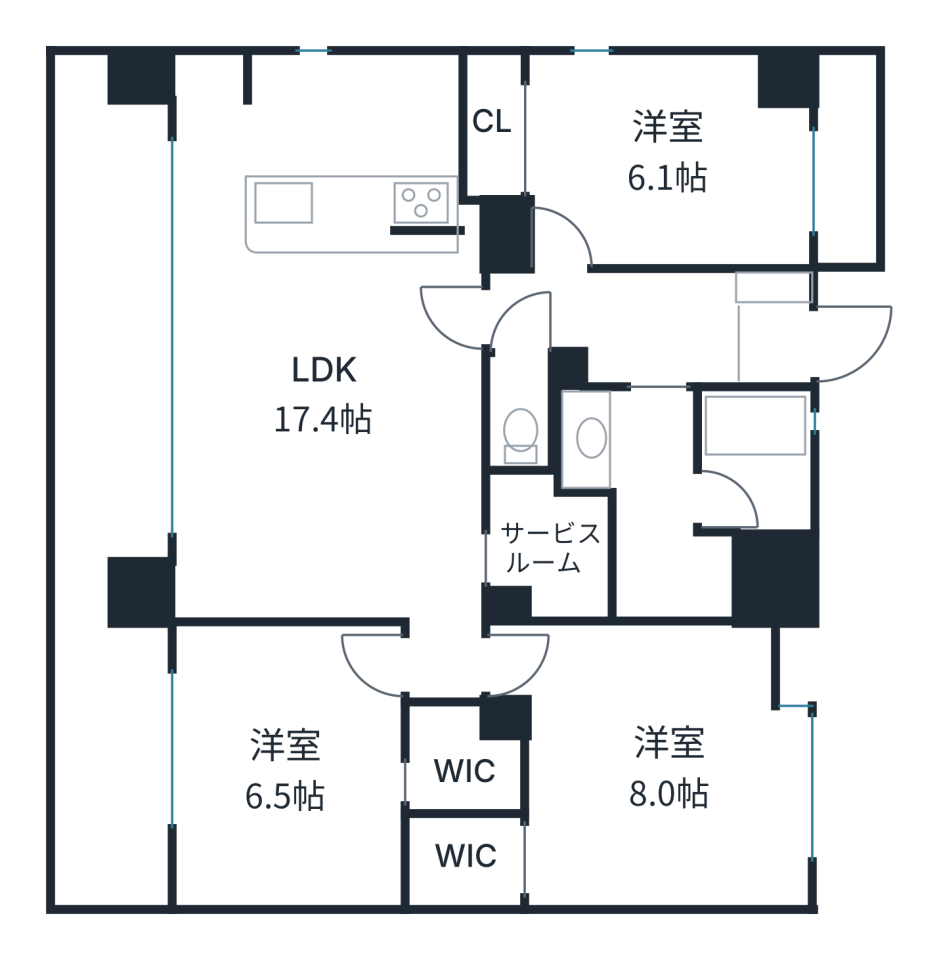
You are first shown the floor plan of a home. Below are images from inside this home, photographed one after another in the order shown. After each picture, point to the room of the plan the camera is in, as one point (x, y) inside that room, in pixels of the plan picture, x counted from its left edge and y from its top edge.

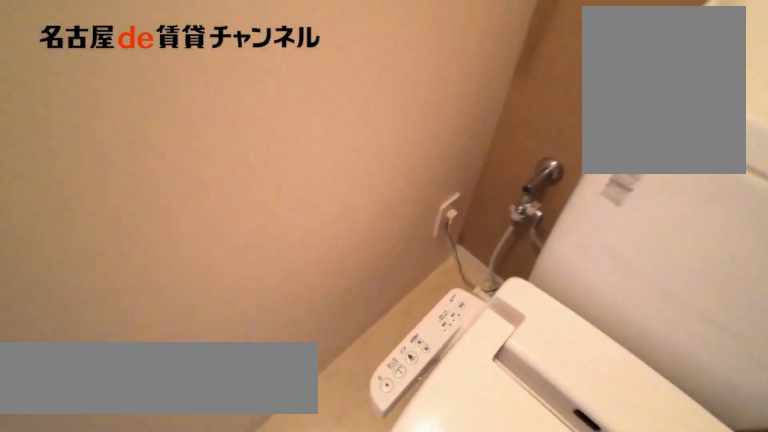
(519, 410)
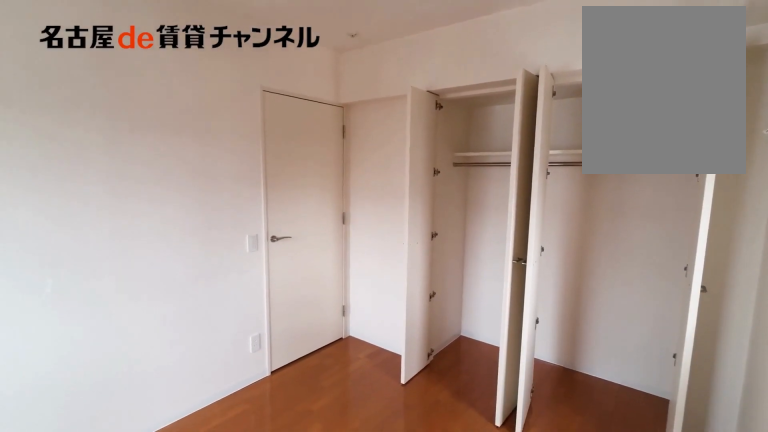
(636, 159)
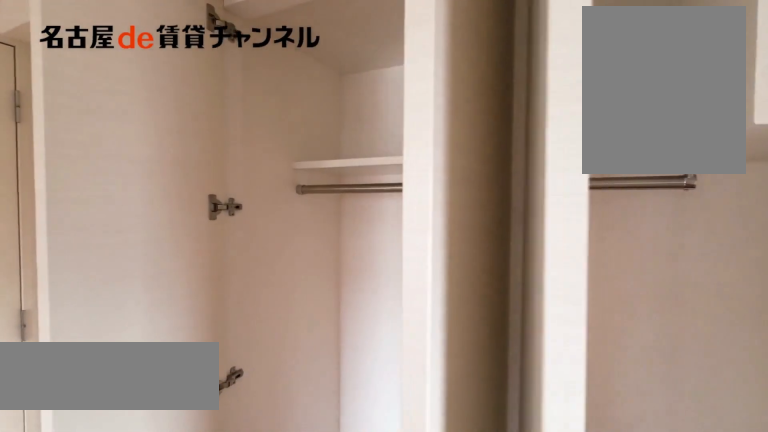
(636, 159)
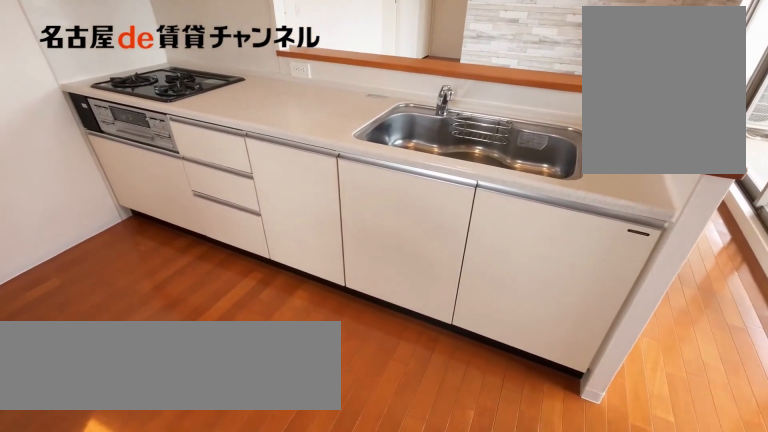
(323, 336)
